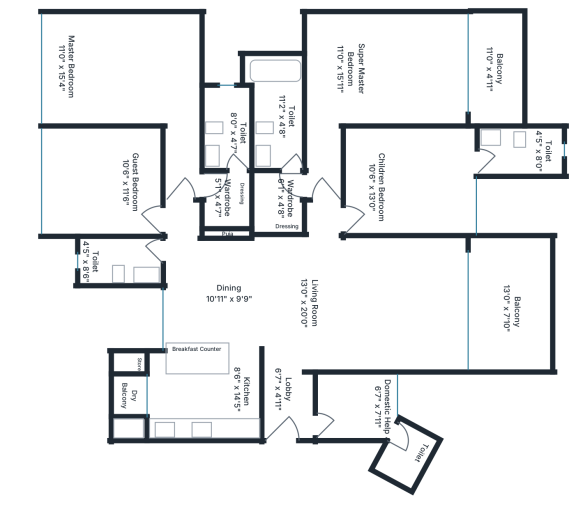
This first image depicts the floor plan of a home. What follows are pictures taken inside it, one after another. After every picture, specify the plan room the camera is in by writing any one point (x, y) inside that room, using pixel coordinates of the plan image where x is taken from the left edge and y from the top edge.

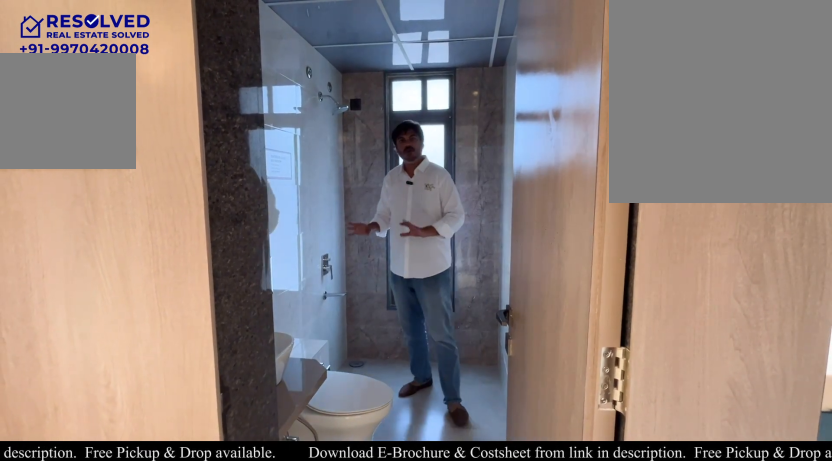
(119, 261)
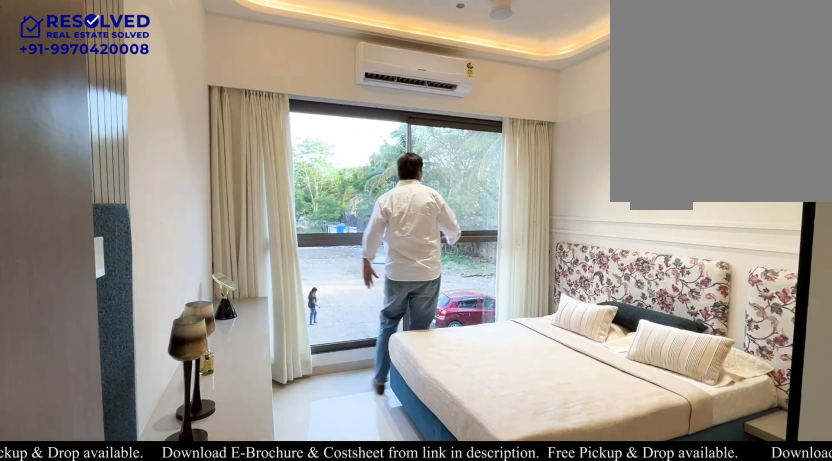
(105, 181)
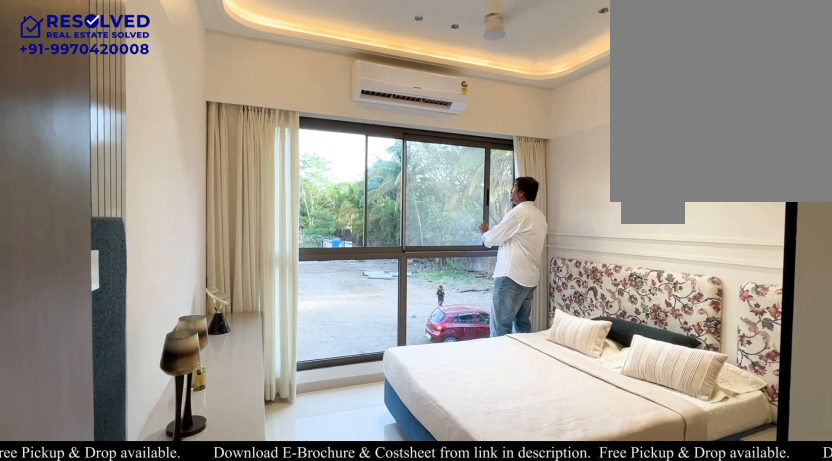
(105, 181)
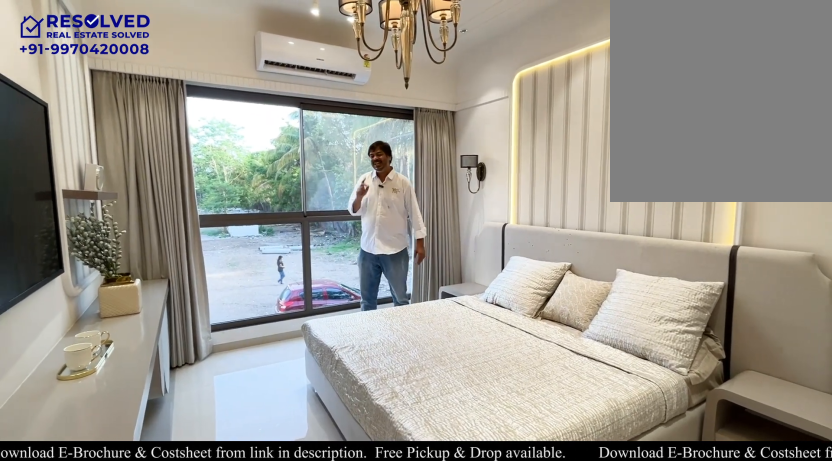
(131, 80)
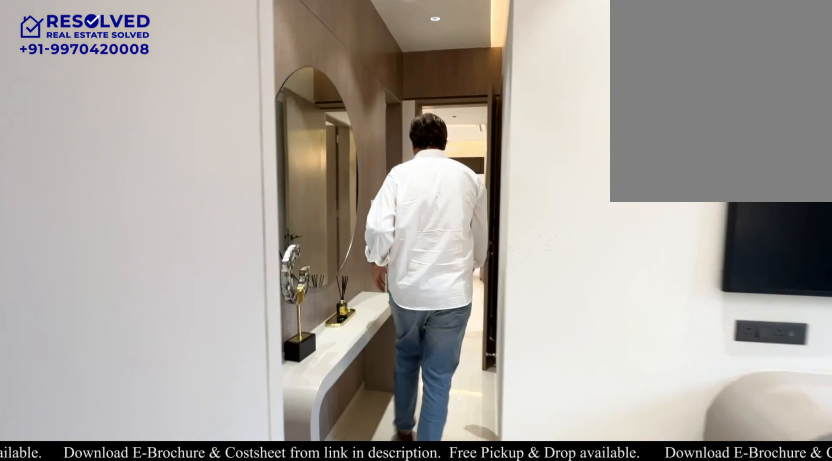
(131, 80)
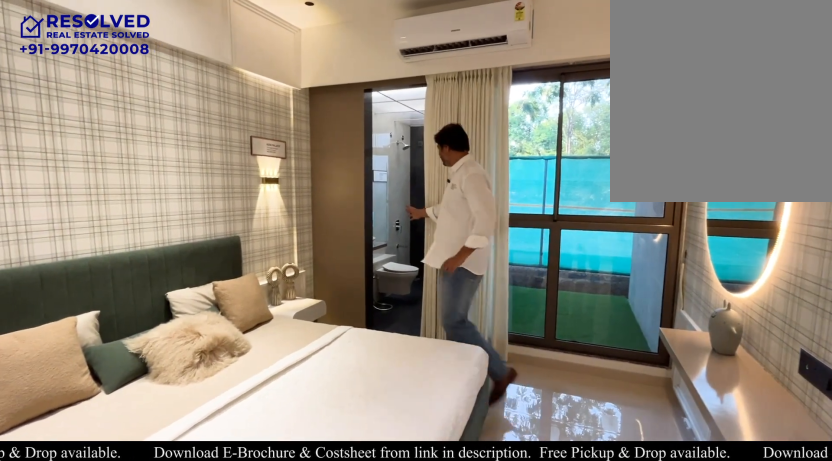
(410, 181)
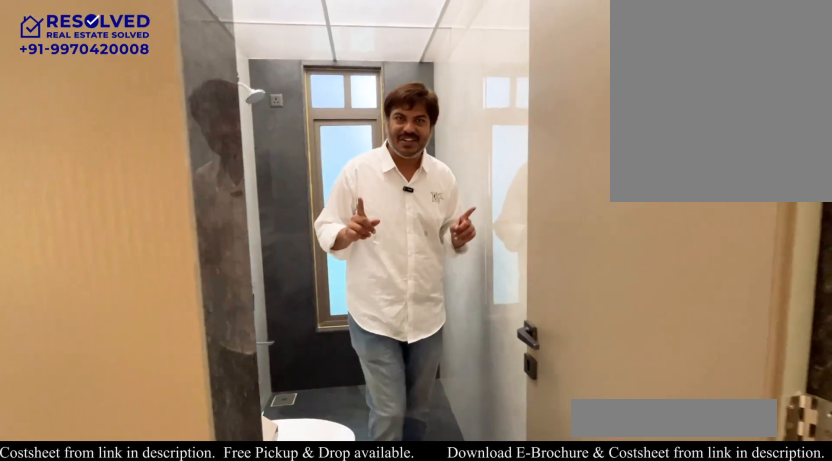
(517, 150)
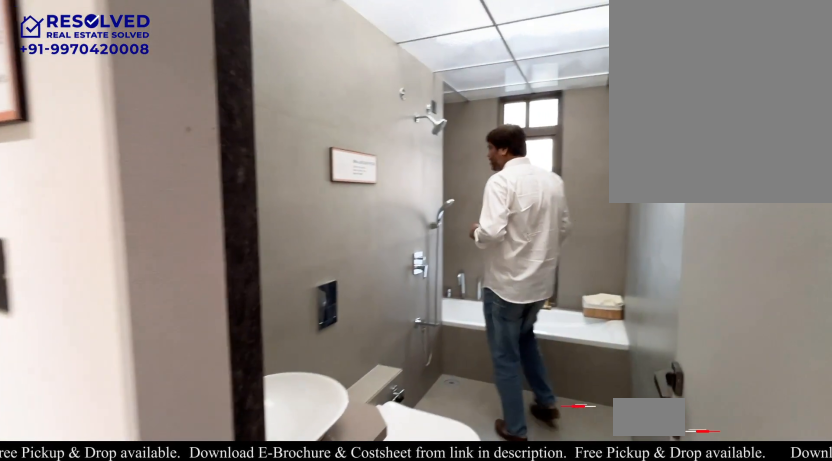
(277, 110)
